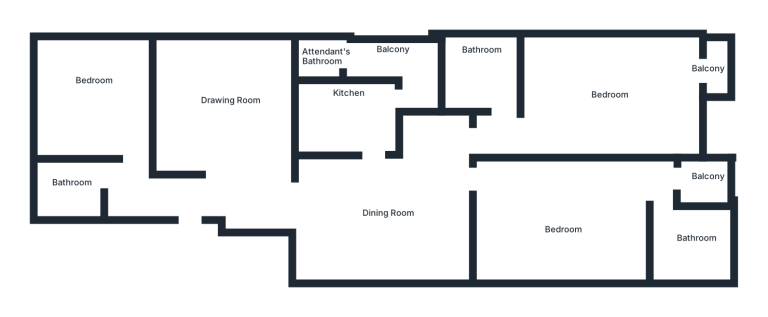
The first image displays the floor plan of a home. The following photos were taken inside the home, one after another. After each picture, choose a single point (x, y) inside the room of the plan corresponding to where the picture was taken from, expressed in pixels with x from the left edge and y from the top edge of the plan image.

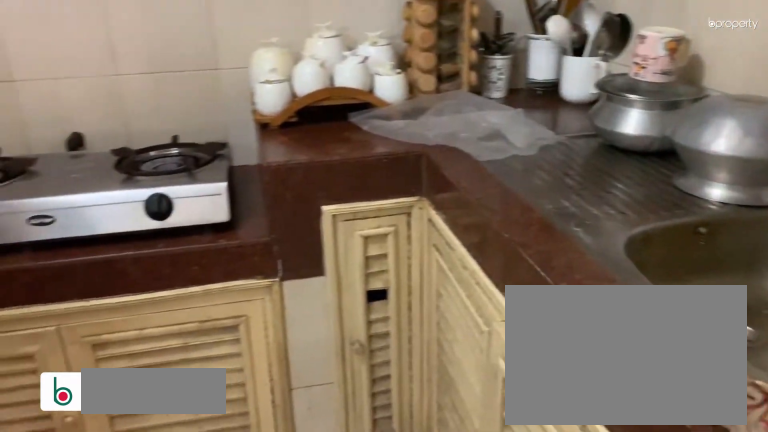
(360, 113)
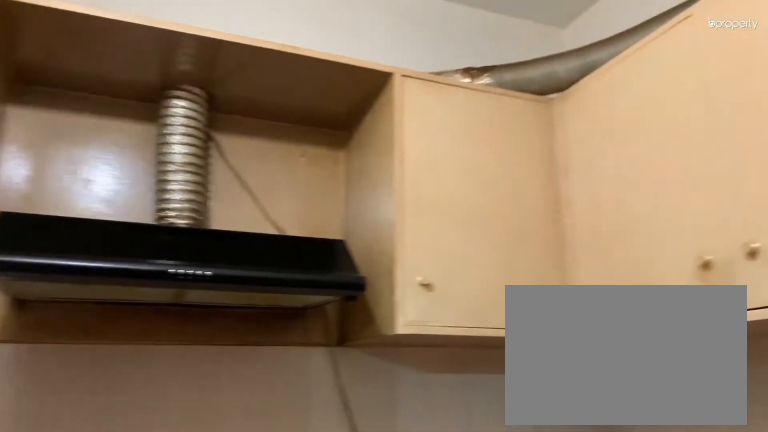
(360, 113)
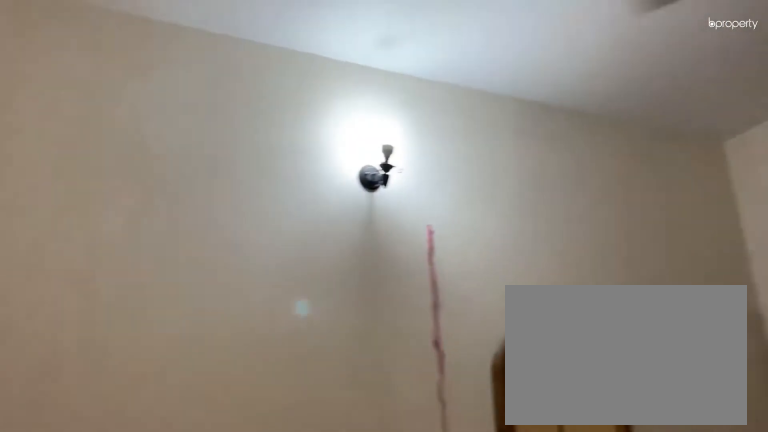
(569, 212)
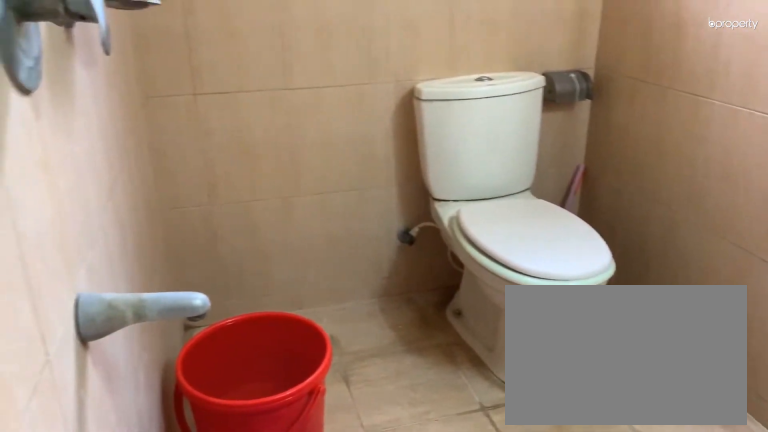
(689, 240)
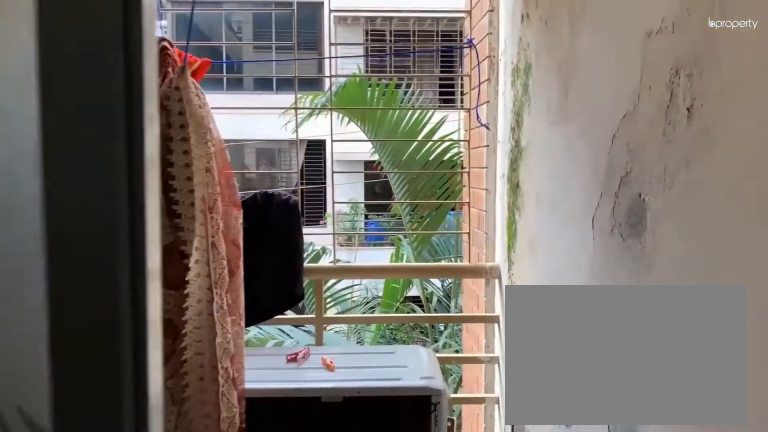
(689, 183)
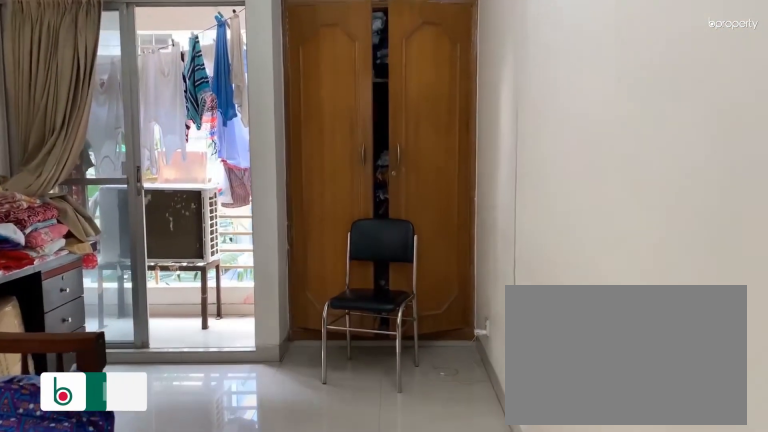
(609, 104)
